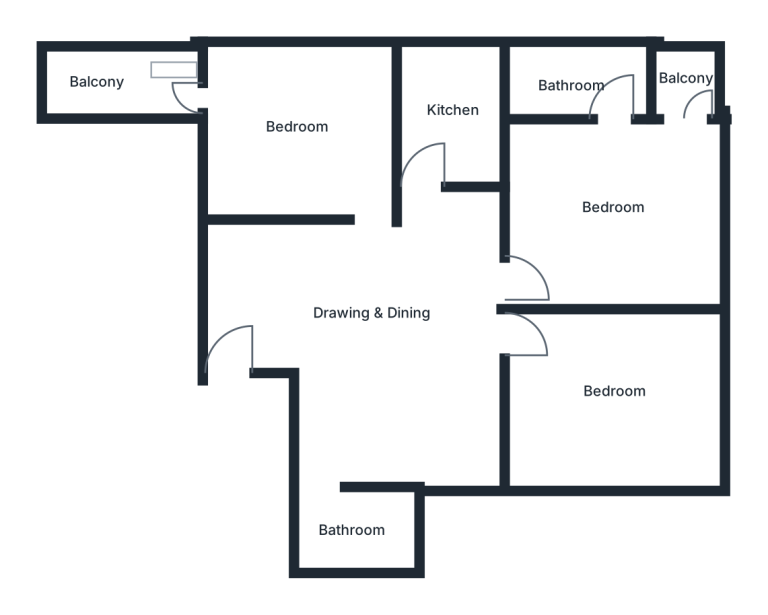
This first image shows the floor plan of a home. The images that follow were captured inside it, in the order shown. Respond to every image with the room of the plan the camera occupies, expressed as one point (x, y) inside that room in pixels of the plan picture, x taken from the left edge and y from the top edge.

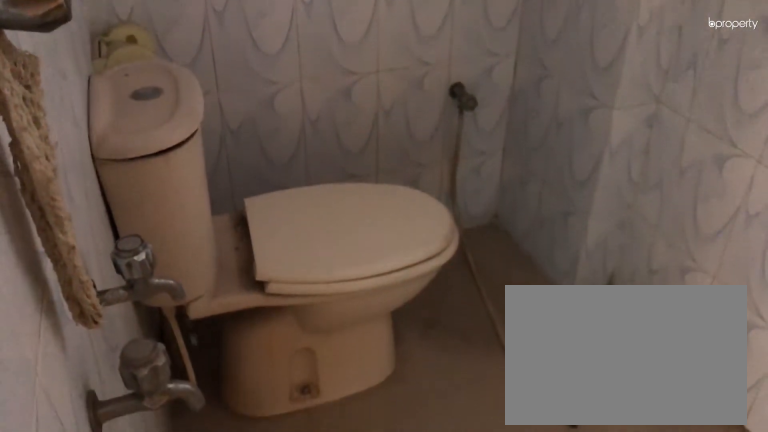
(570, 88)
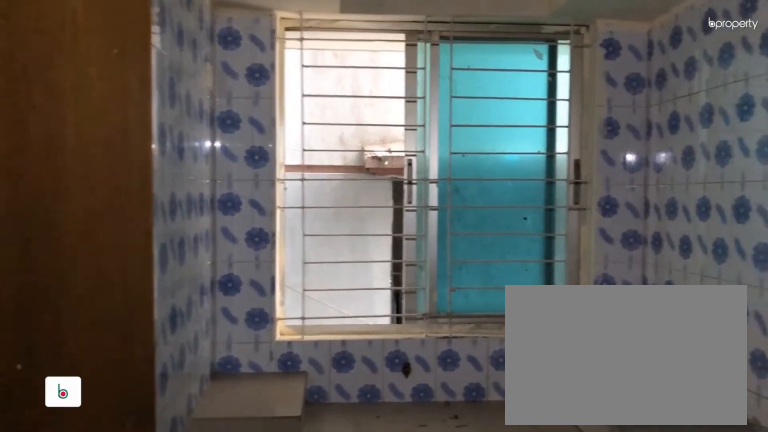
(453, 105)
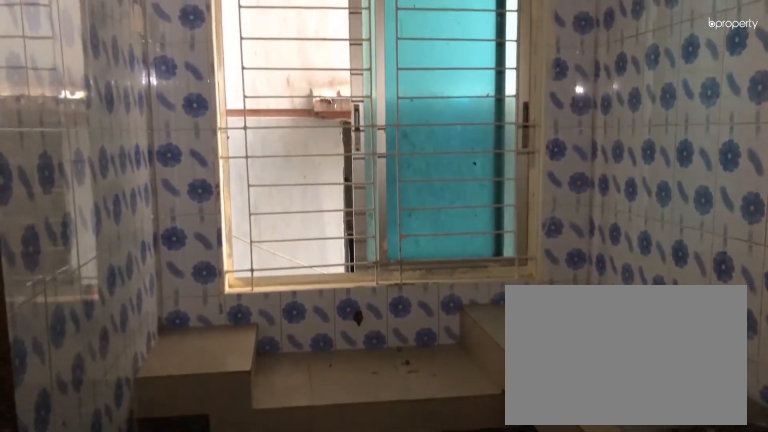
(453, 105)
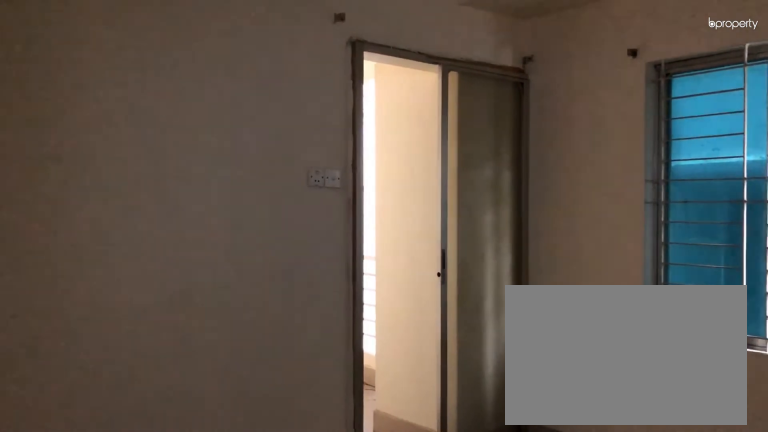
(295, 126)
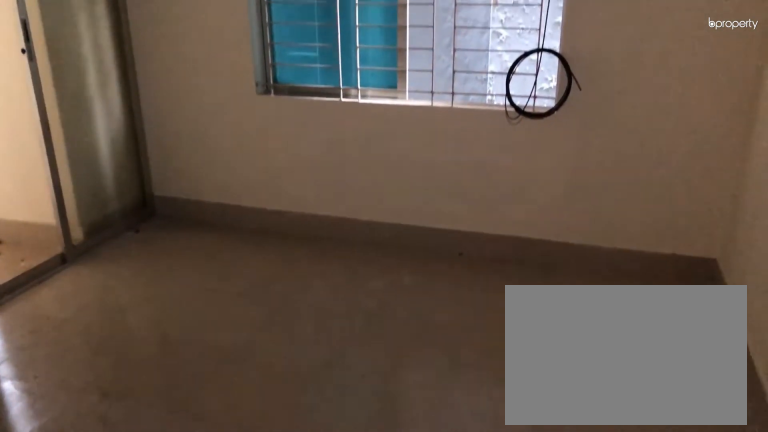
(295, 126)
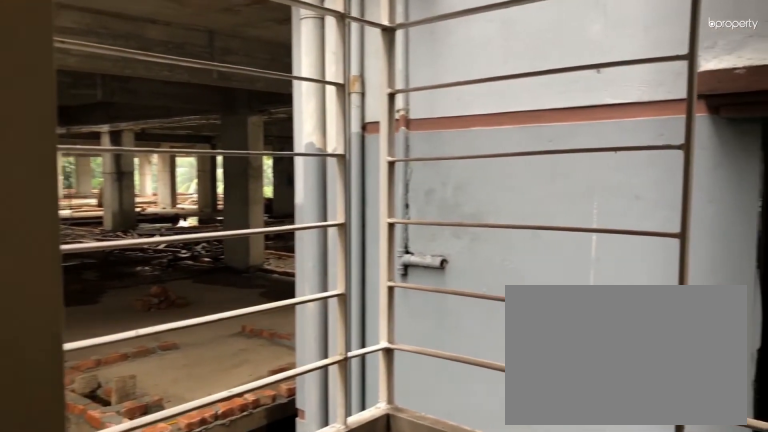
(98, 84)
